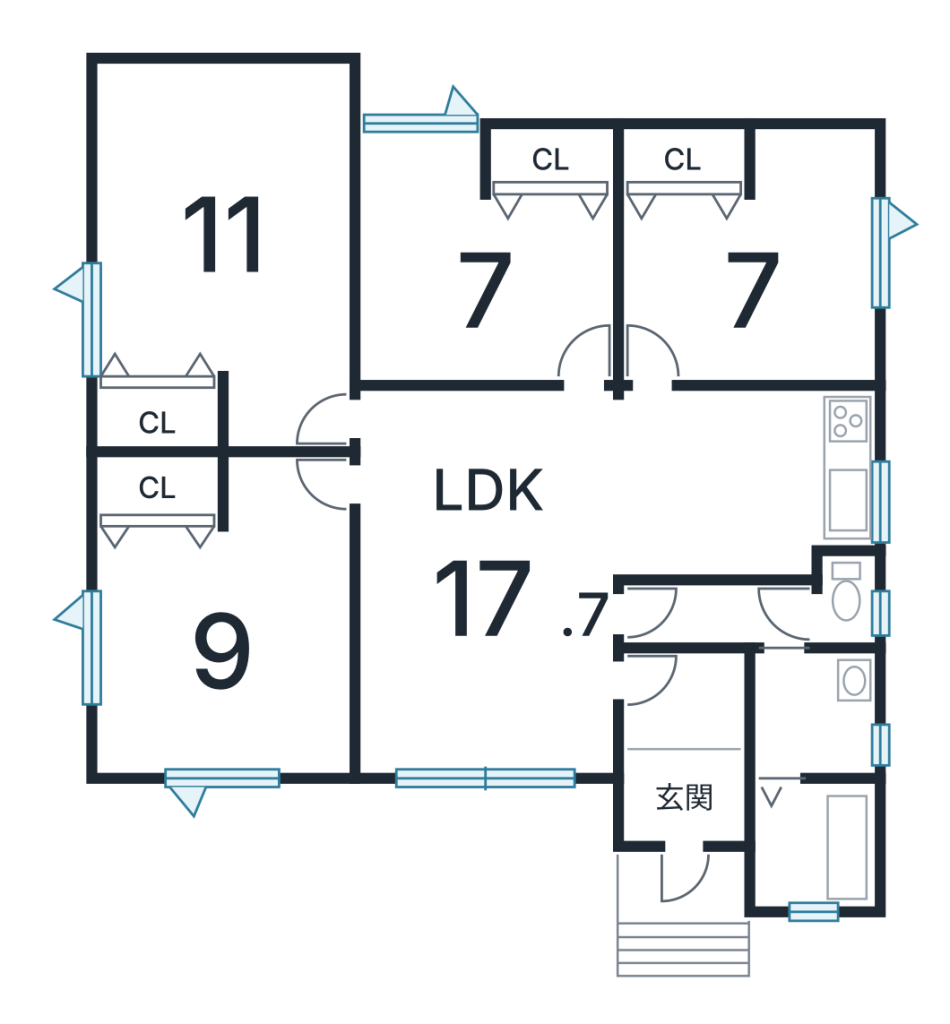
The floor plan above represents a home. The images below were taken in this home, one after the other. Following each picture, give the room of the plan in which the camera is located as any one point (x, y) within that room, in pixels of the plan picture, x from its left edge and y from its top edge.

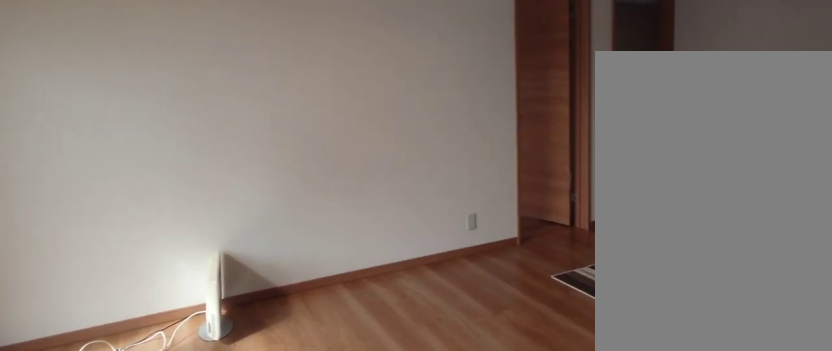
(472, 626)
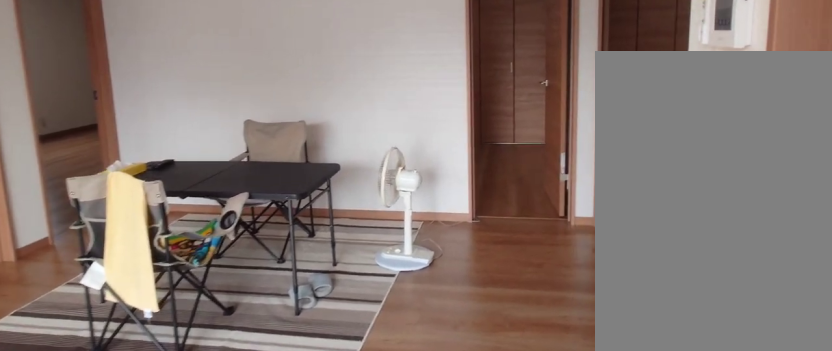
(472, 626)
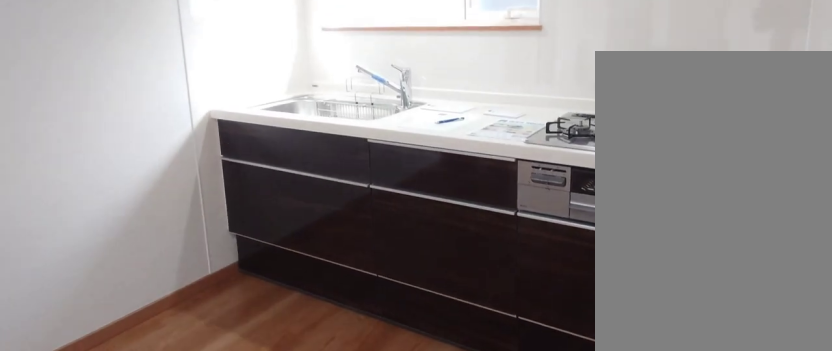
(716, 493)
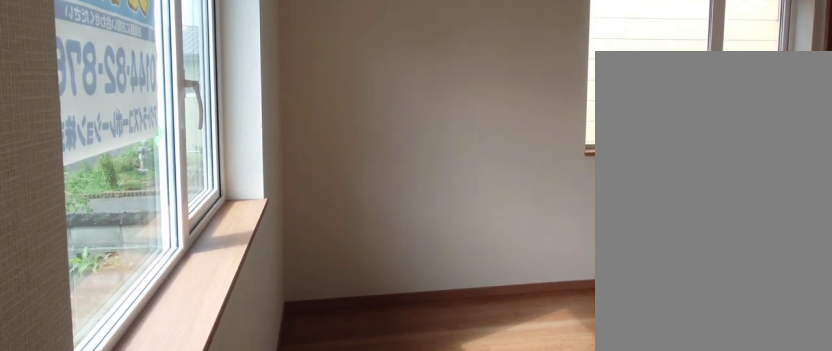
(211, 651)
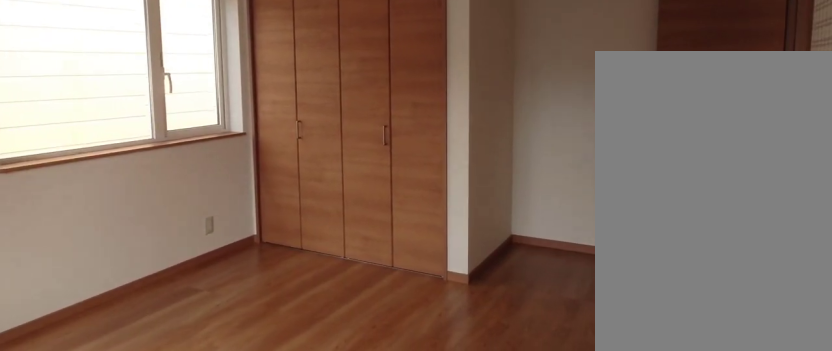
(211, 651)
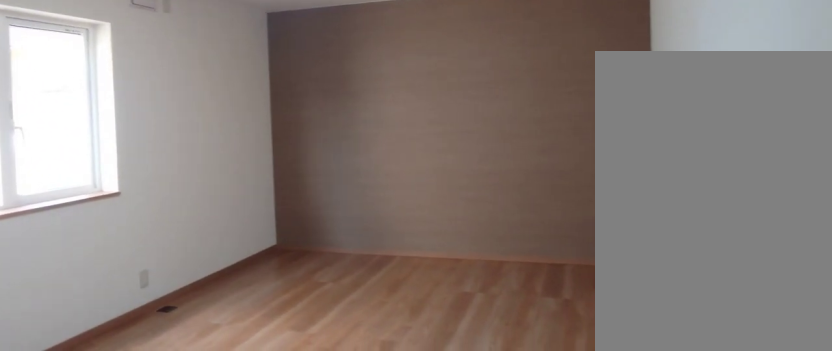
(214, 246)
